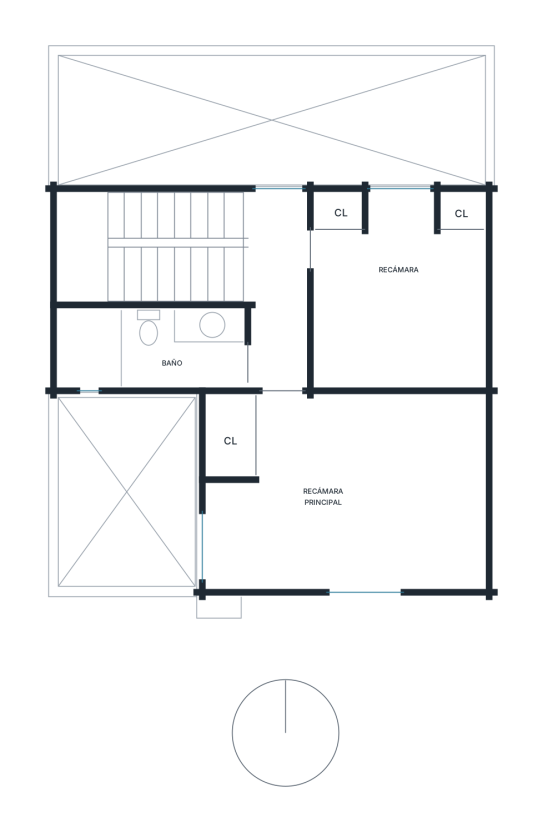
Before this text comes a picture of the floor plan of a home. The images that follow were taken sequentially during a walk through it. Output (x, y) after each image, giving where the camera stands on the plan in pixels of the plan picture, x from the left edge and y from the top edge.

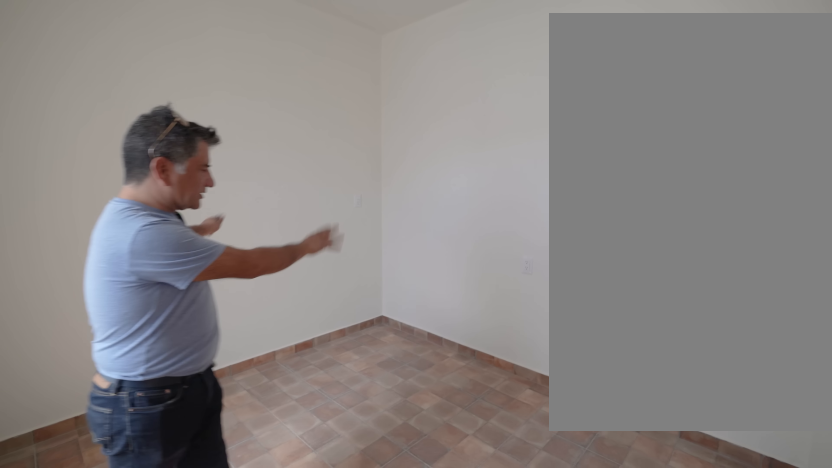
(336, 257)
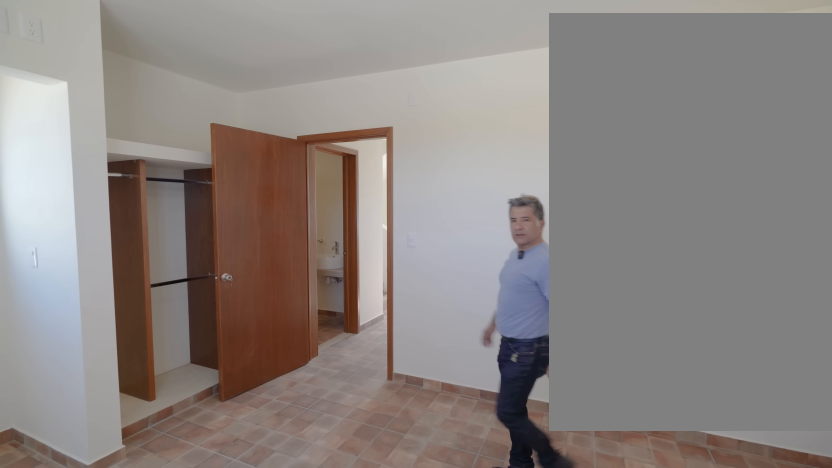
(381, 505)
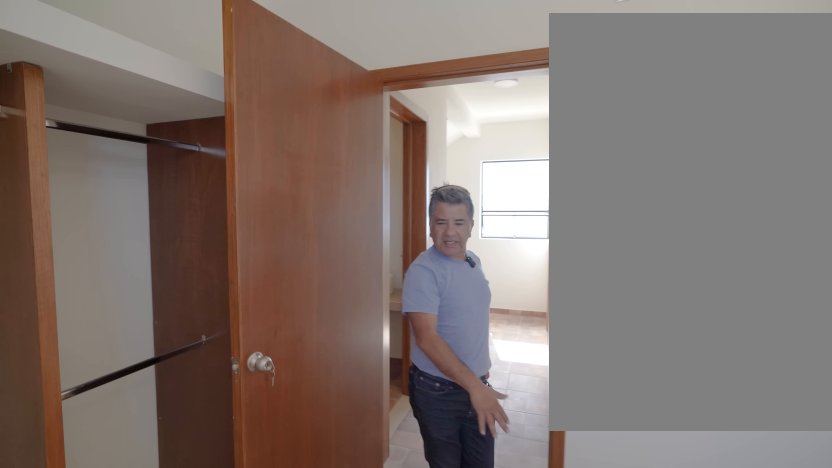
(345, 502)
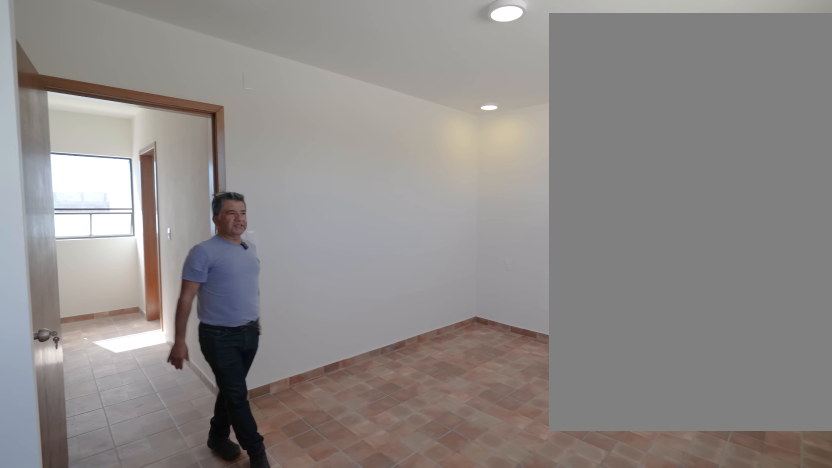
(316, 473)
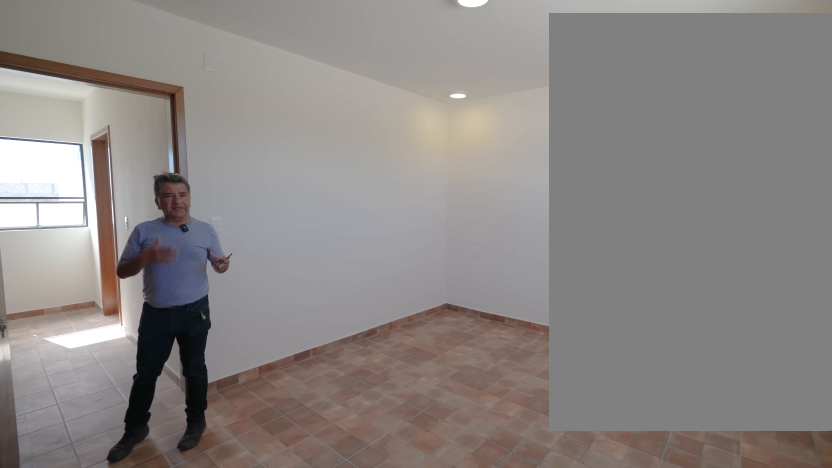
(284, 484)
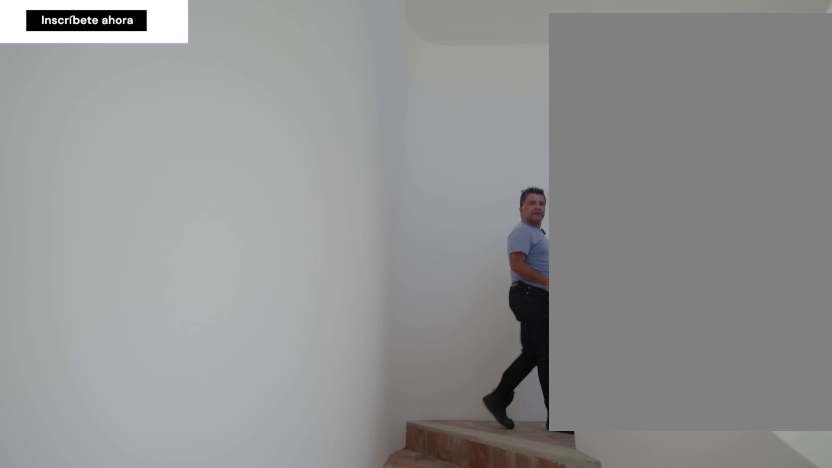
(235, 269)
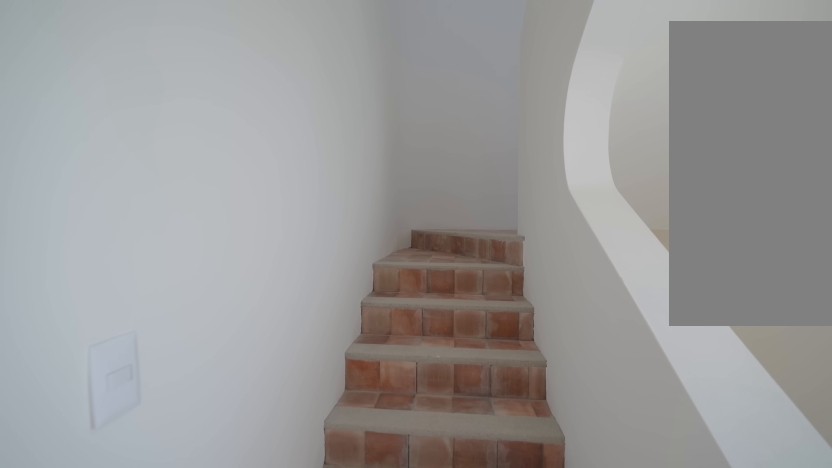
(234, 274)
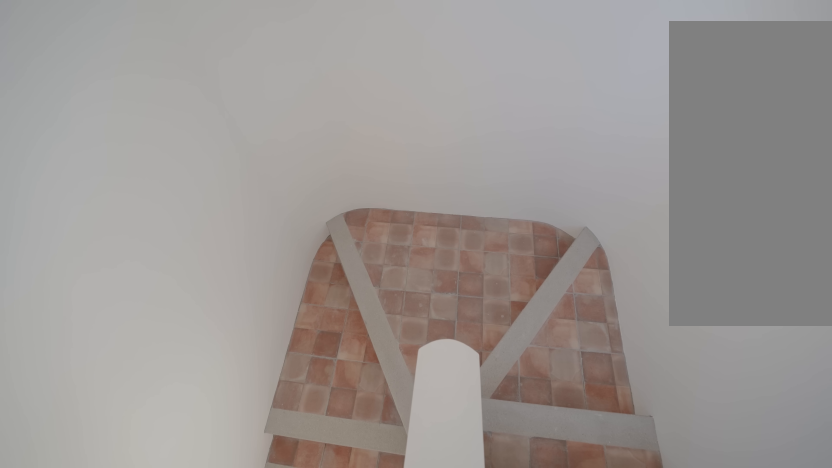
(153, 220)
